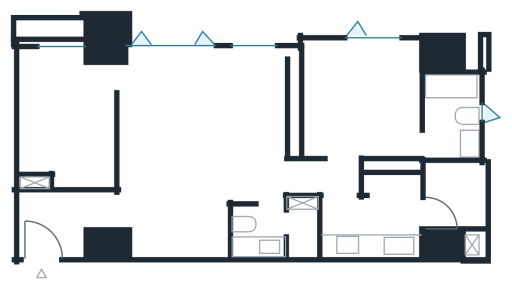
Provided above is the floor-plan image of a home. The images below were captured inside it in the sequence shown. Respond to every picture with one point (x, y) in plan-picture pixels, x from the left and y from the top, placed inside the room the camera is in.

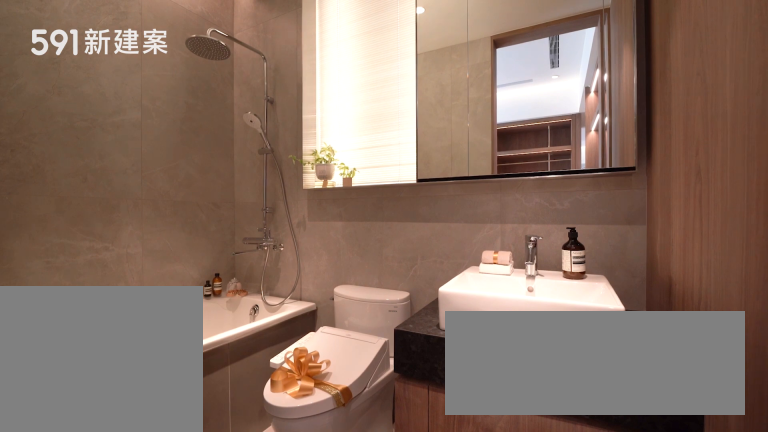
(452, 111)
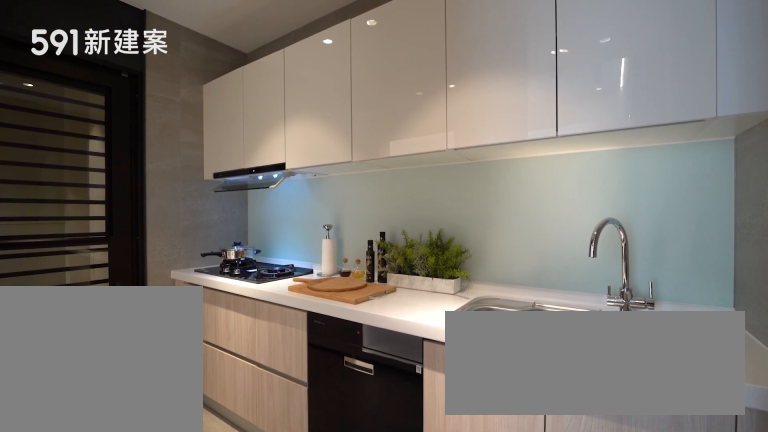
(373, 220)
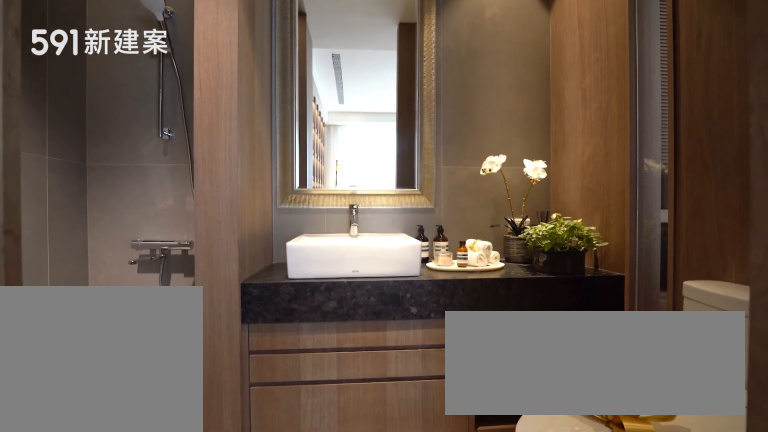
(273, 232)
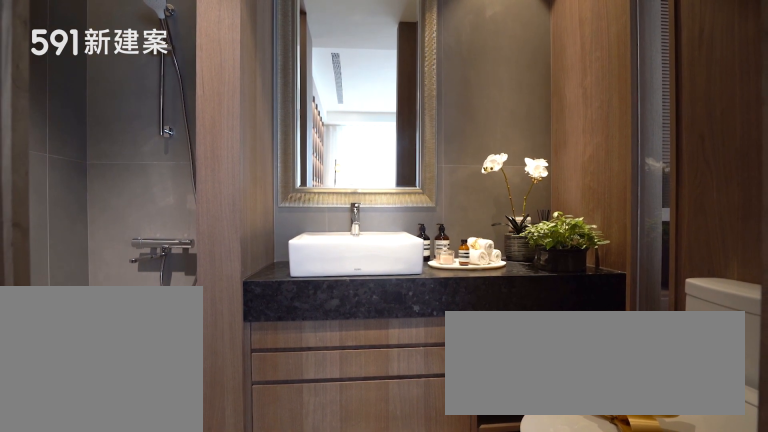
(273, 232)
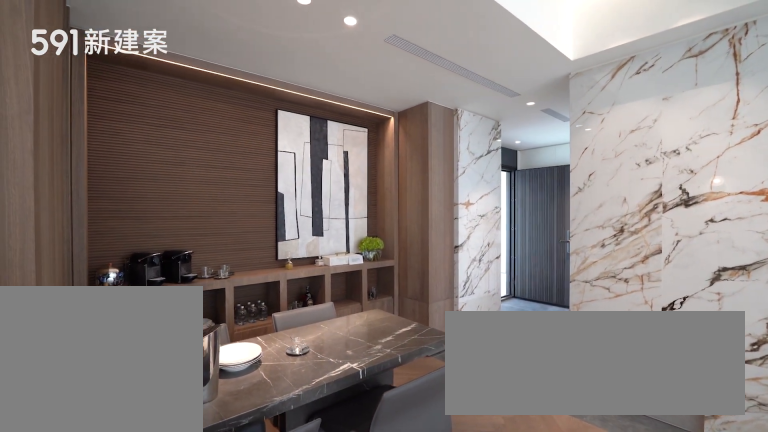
(178, 217)
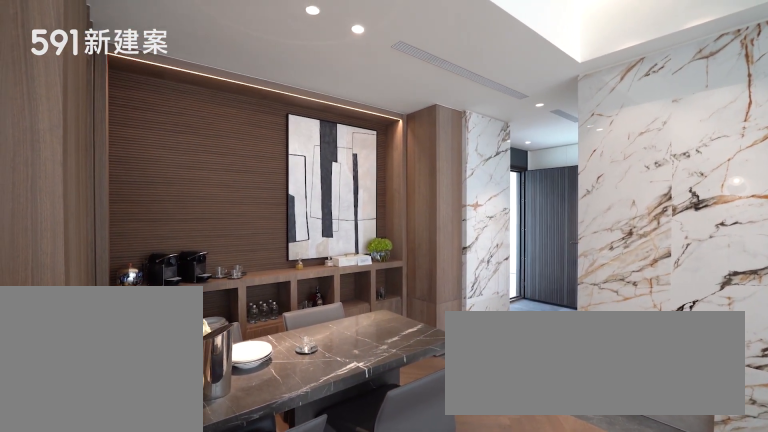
(178, 217)
